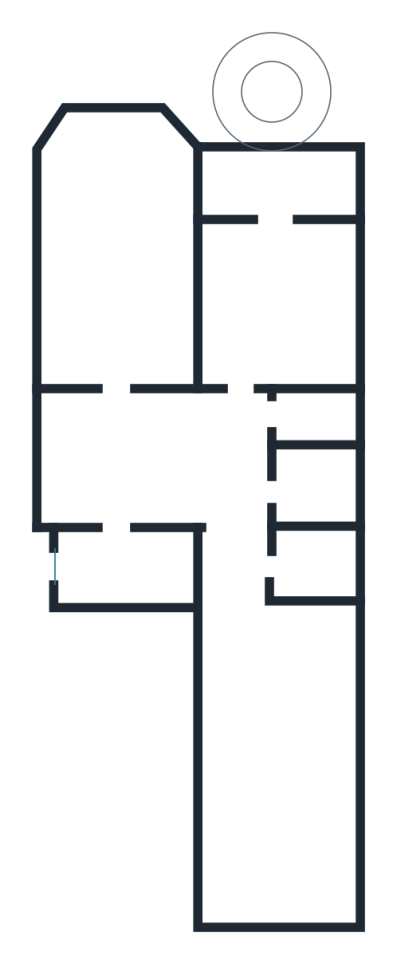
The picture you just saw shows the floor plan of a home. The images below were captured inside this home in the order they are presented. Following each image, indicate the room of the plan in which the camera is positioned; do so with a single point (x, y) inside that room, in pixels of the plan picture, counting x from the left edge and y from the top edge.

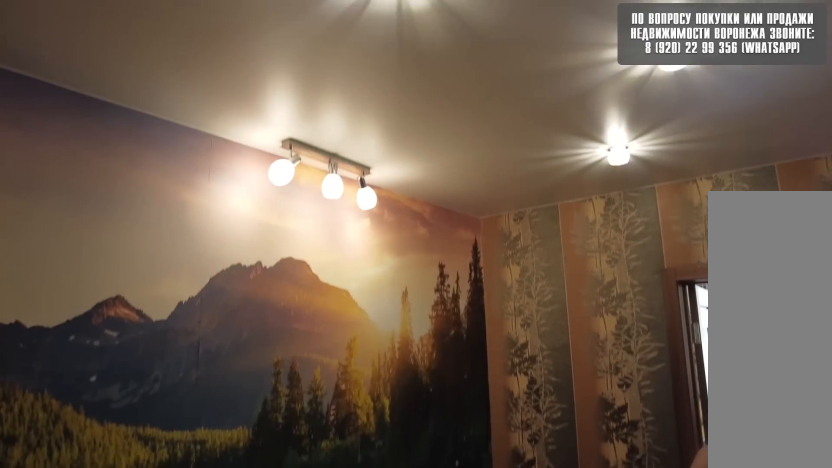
(126, 473)
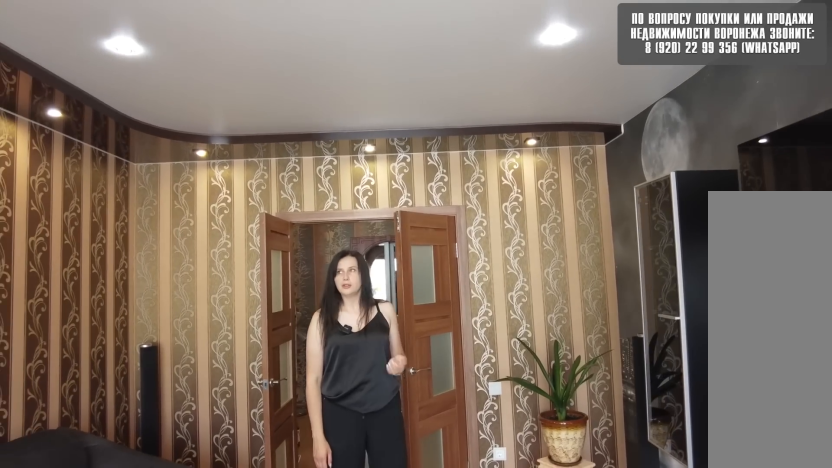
(114, 338)
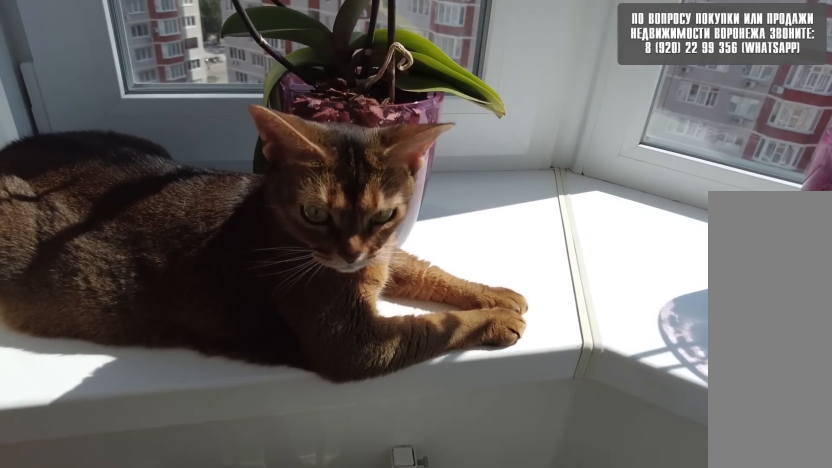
(114, 338)
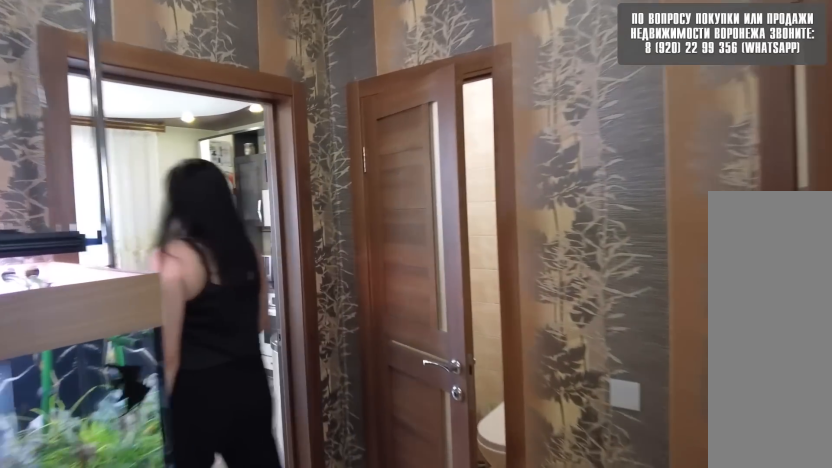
(121, 483)
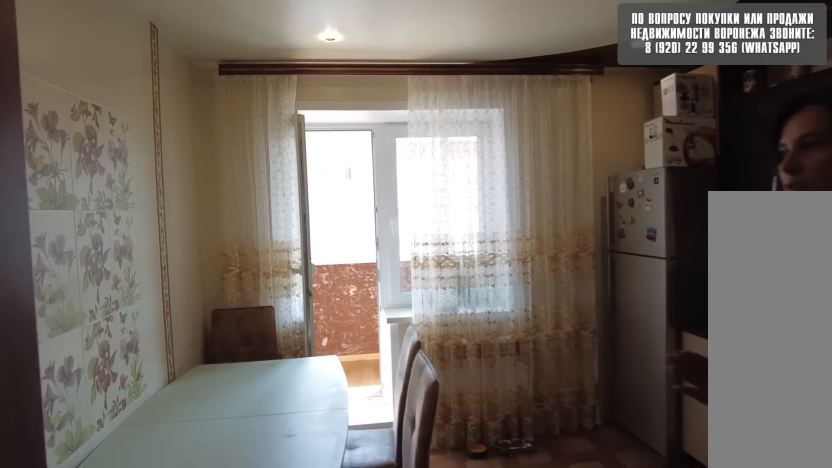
(231, 451)
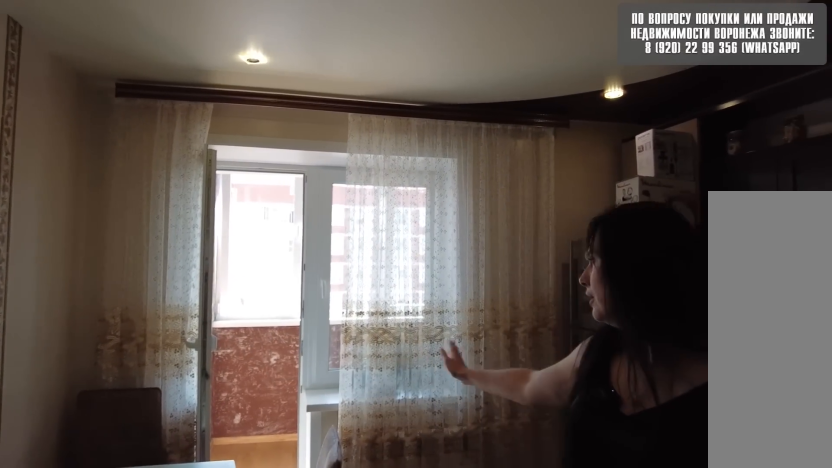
(282, 338)
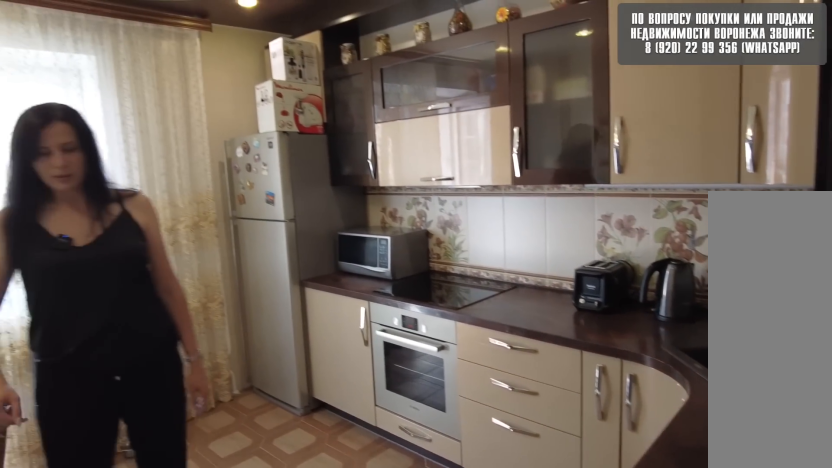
(282, 338)
